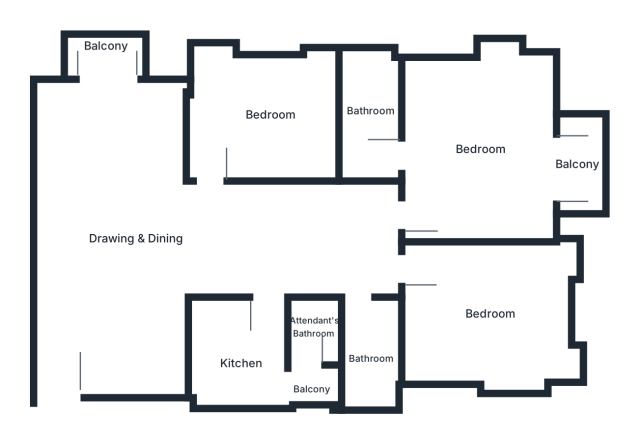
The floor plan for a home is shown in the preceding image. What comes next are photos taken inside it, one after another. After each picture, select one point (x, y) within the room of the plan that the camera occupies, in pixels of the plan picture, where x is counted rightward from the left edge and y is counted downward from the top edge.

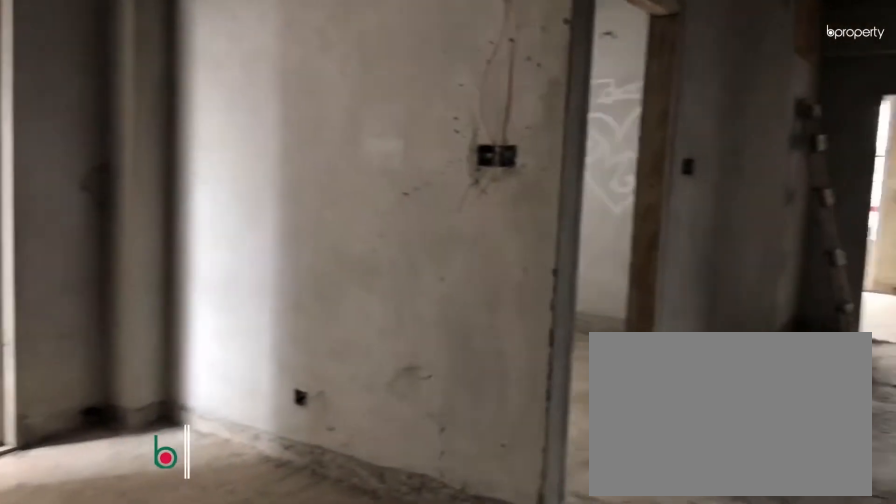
(117, 235)
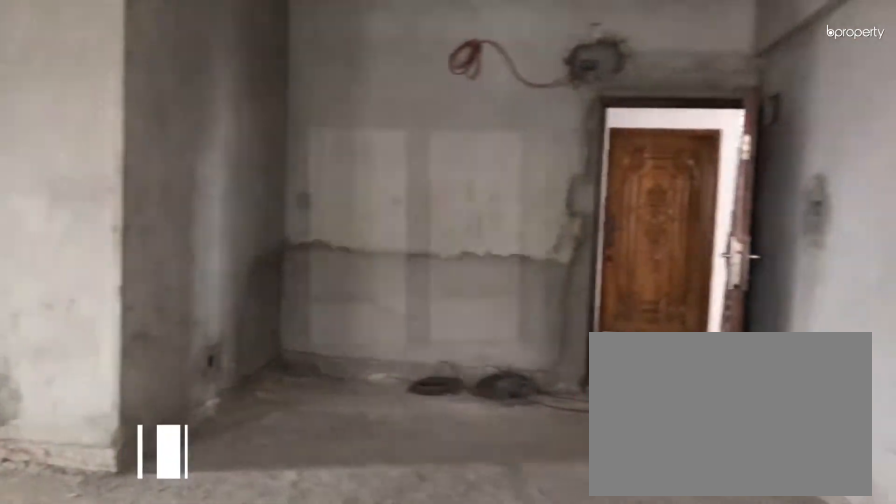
(117, 235)
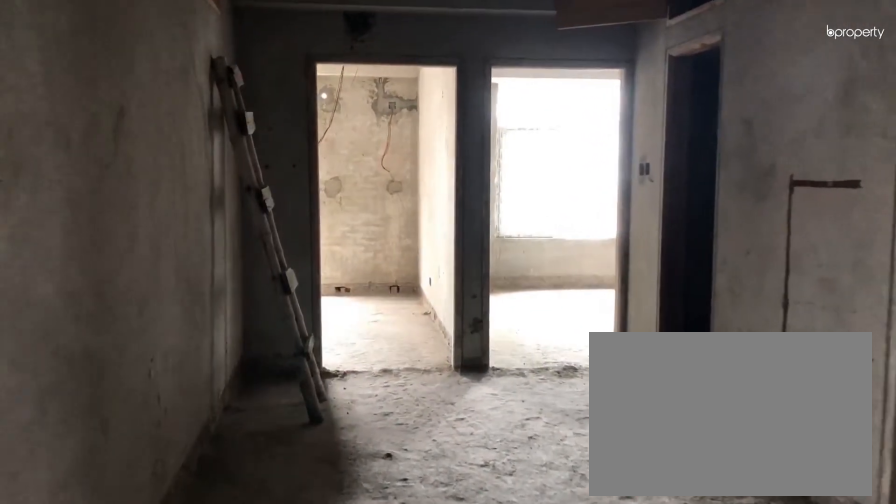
(292, 237)
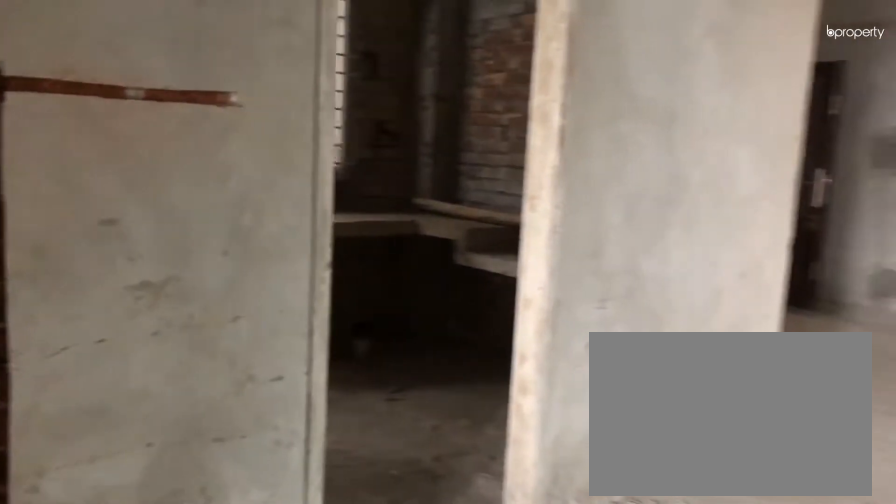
(292, 237)
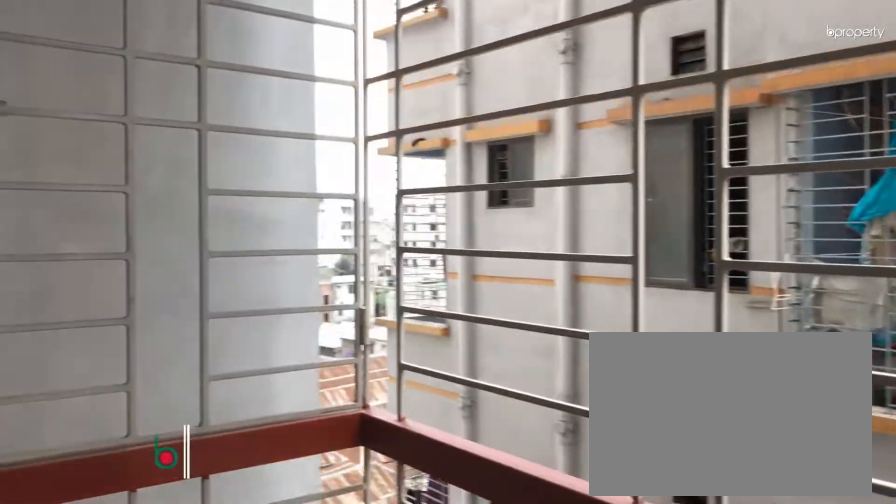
(105, 52)
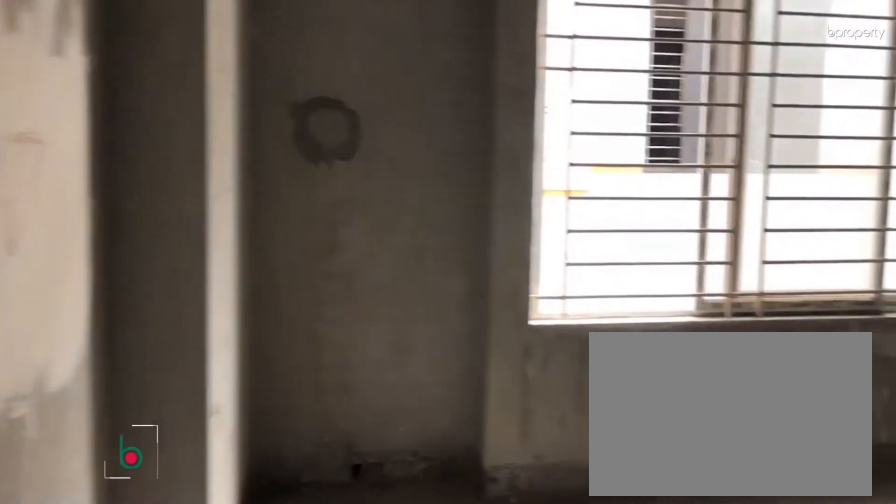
(270, 117)
